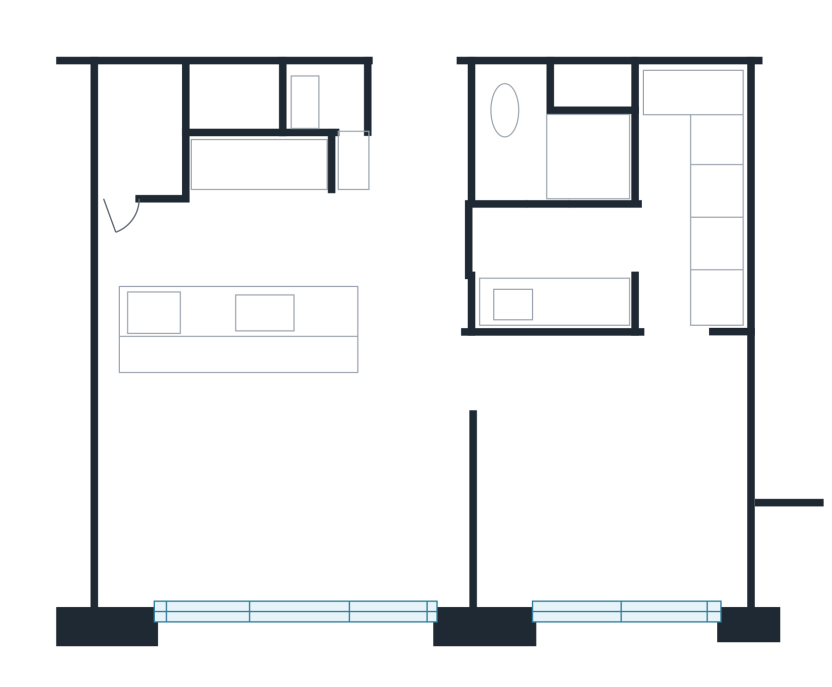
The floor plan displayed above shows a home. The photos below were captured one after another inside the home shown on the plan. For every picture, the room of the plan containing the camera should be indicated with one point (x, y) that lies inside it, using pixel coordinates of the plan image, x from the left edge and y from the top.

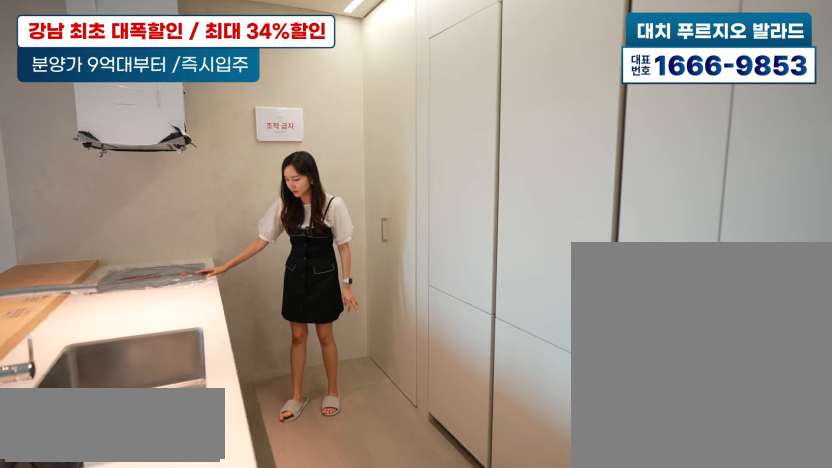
(246, 228)
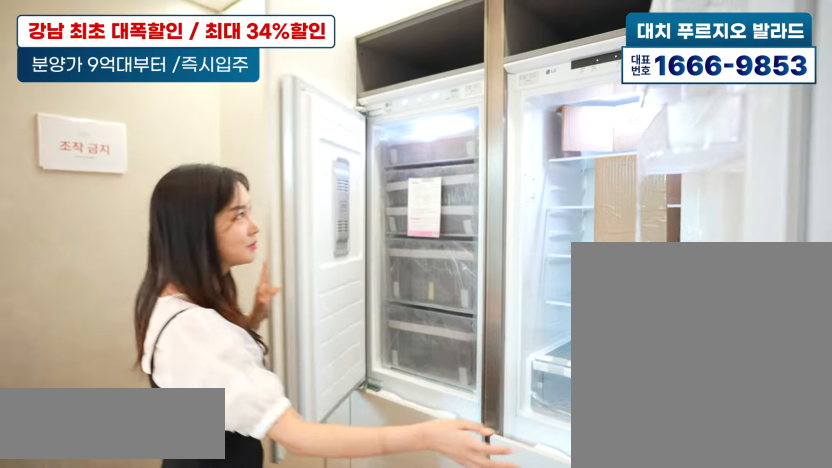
(245, 227)
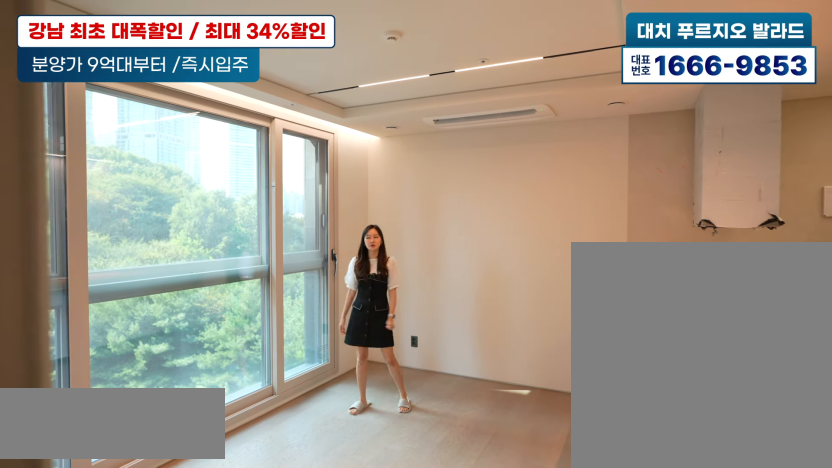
(272, 491)
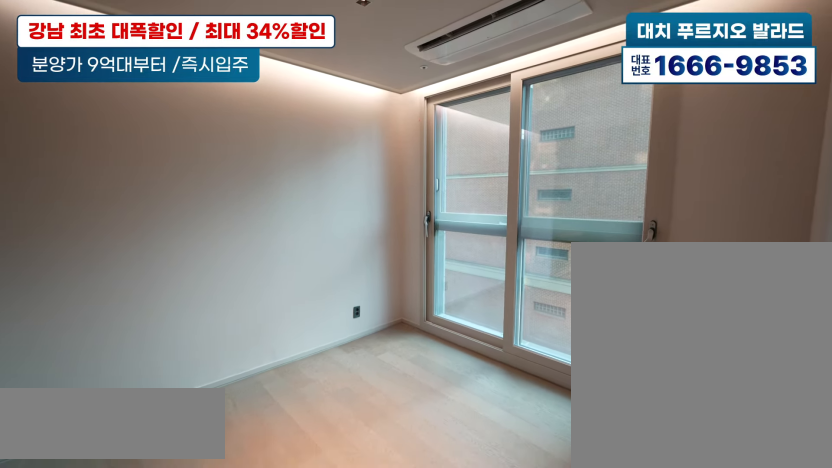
(615, 484)
